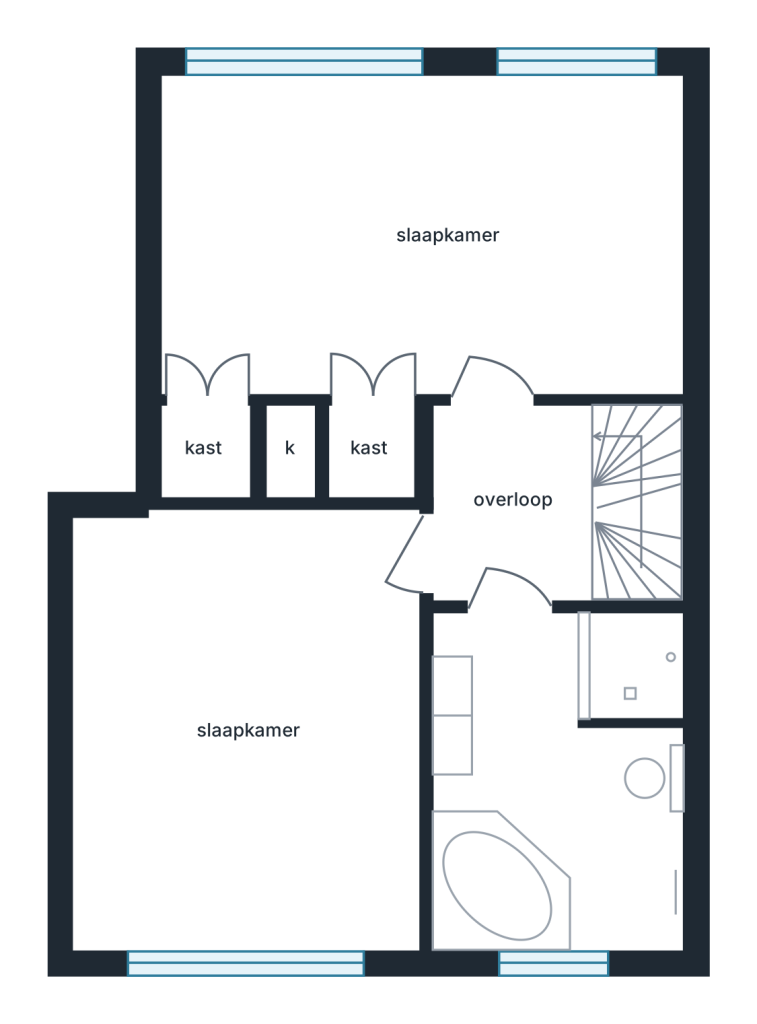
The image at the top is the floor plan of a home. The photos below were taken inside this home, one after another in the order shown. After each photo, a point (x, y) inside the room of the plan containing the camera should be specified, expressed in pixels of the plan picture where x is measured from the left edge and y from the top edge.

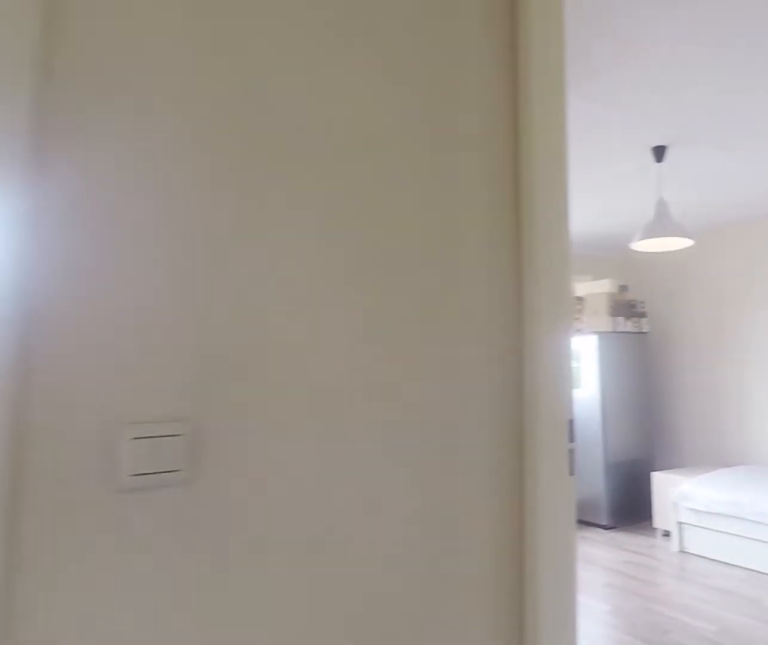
(513, 506)
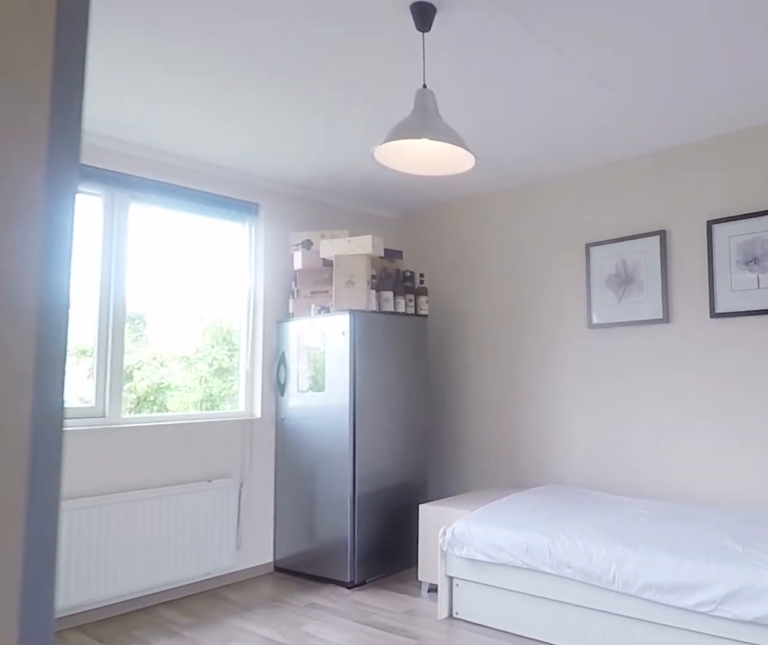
(247, 734)
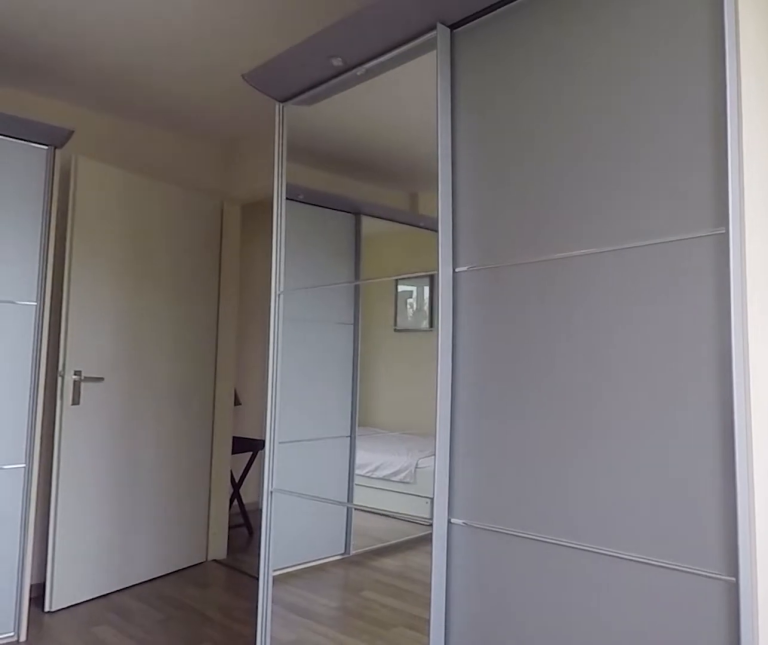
(247, 734)
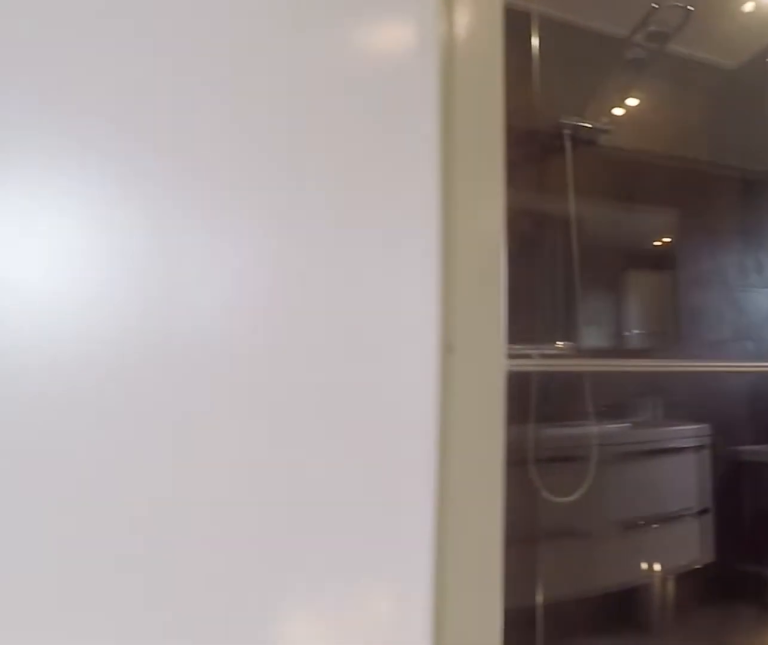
(513, 506)
